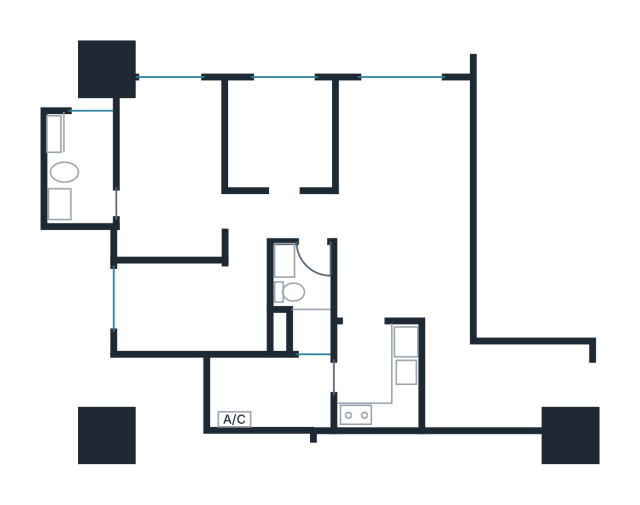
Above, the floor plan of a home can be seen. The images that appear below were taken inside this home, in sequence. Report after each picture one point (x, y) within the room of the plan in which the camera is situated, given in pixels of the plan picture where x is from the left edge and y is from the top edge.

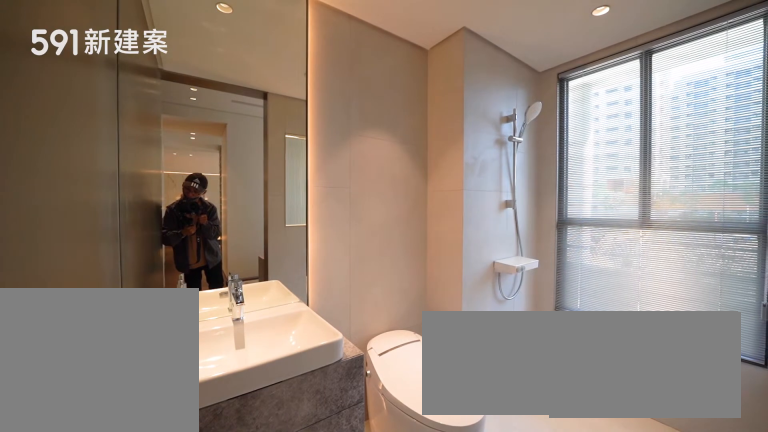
(79, 168)
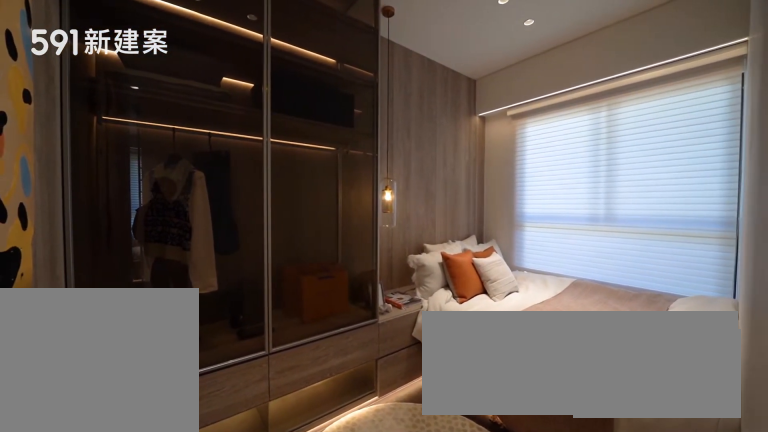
(193, 304)
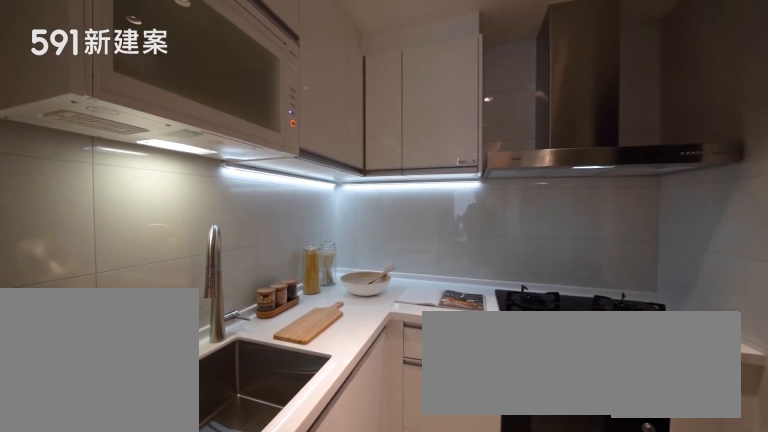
(379, 380)
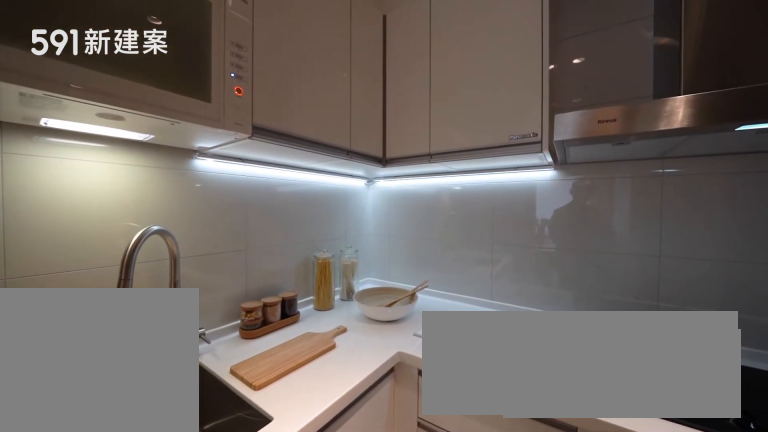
(379, 380)
